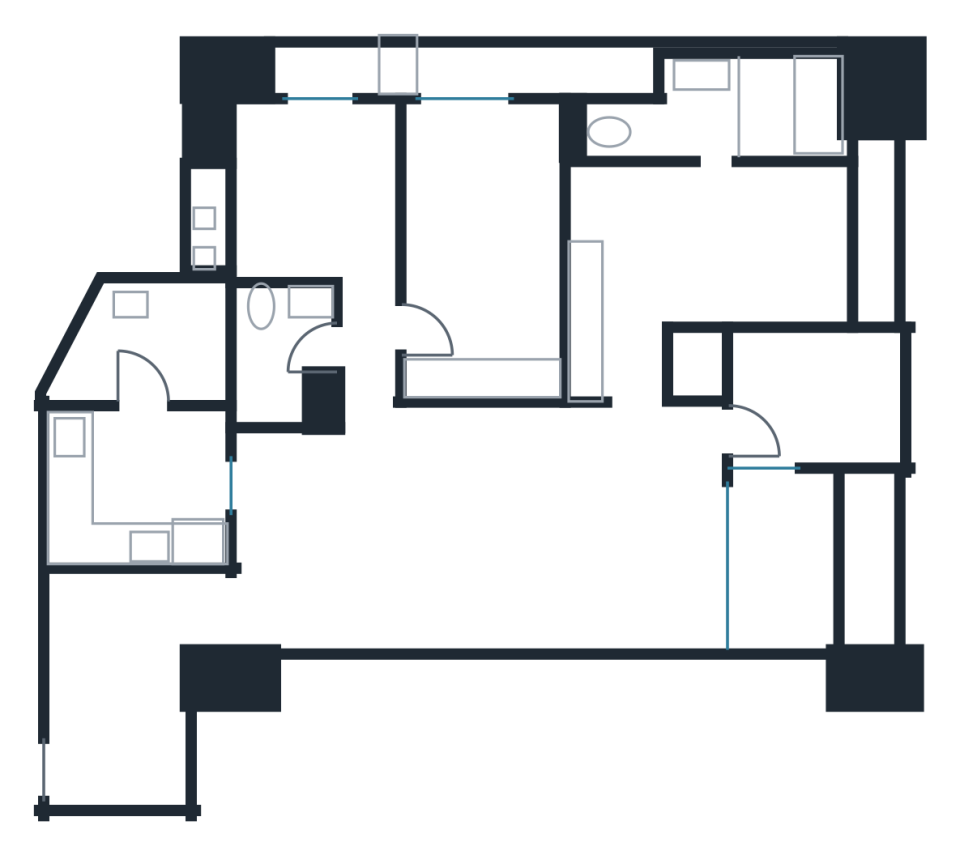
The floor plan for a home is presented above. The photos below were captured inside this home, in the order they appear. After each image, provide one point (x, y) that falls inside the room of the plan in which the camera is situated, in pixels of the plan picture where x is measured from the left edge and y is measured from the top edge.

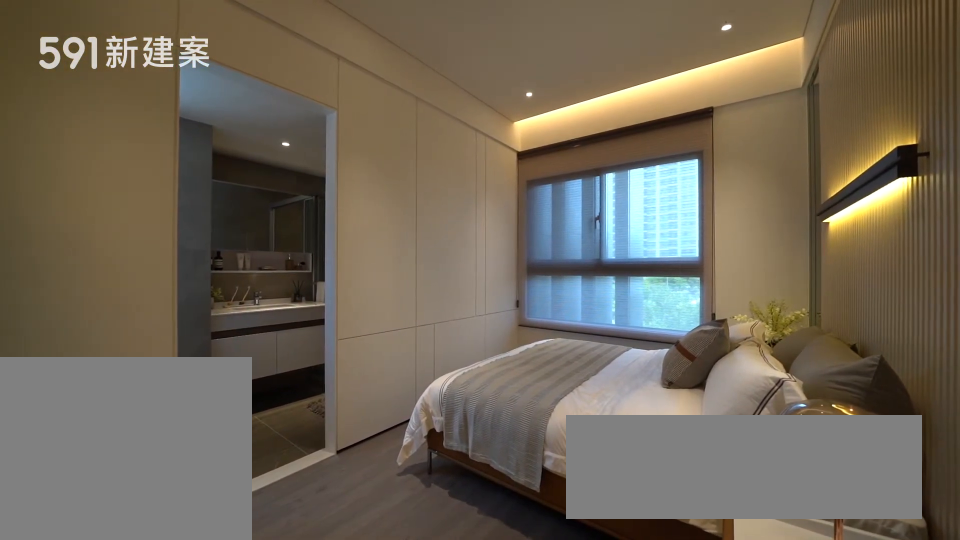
(701, 257)
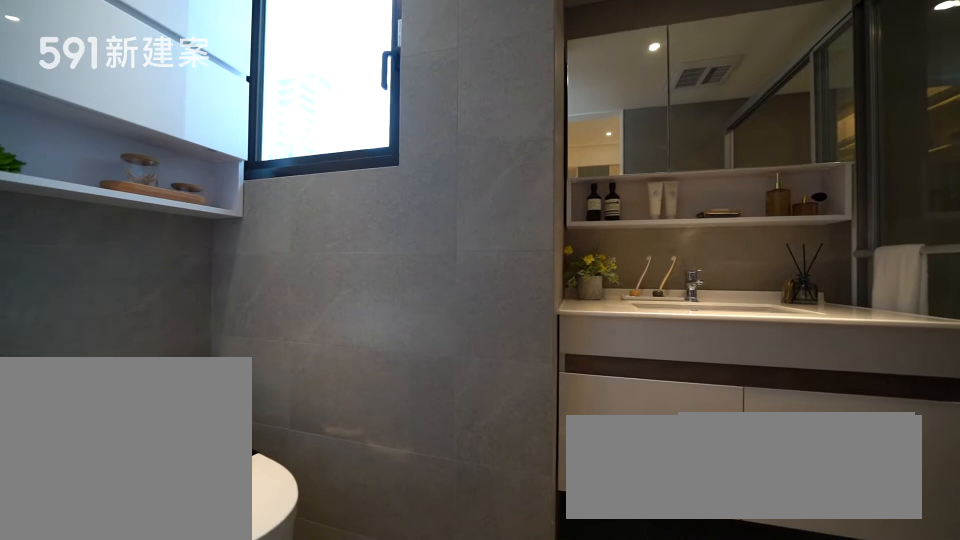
(720, 108)
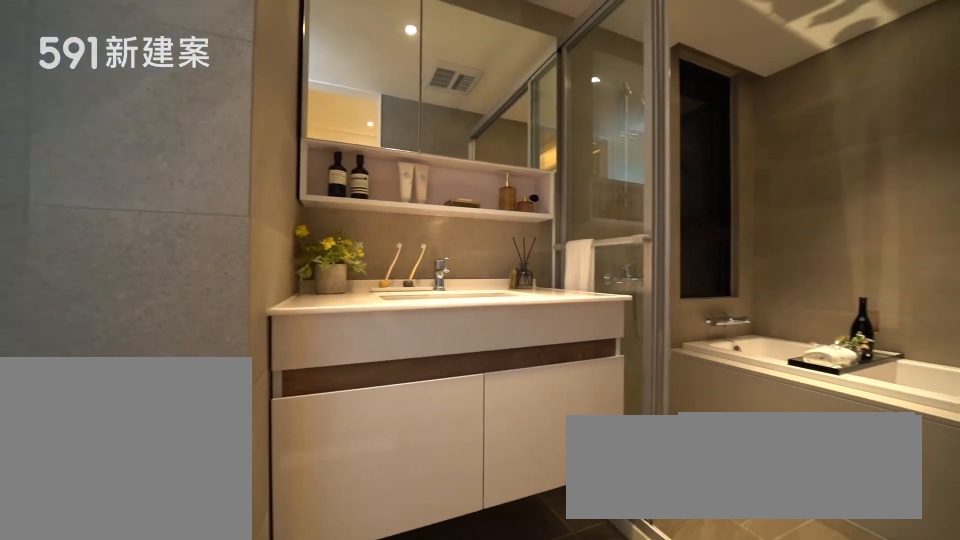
(720, 108)
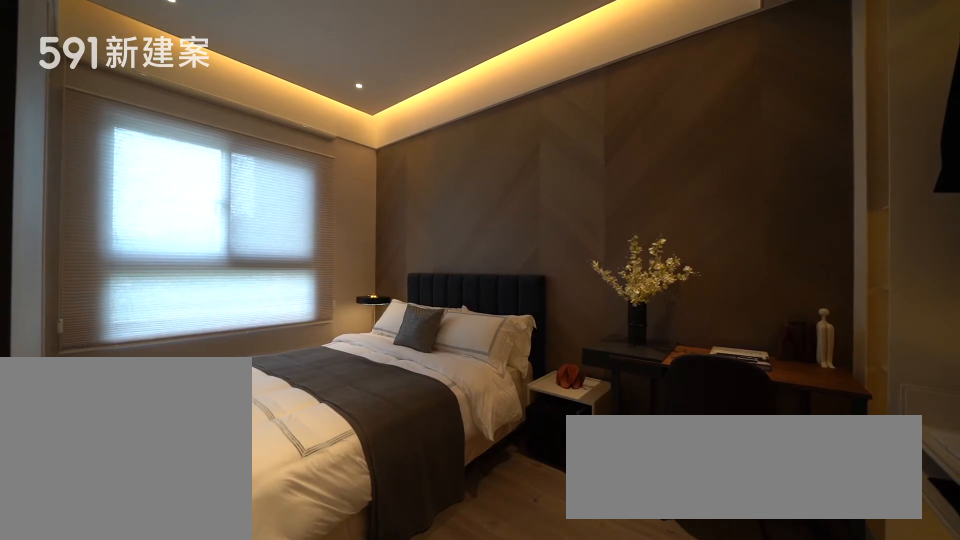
(486, 239)
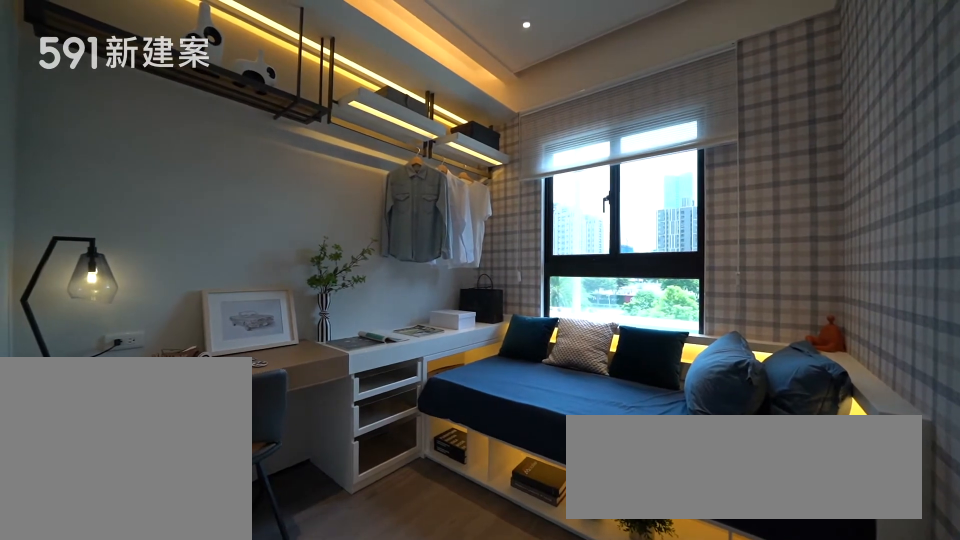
(319, 190)
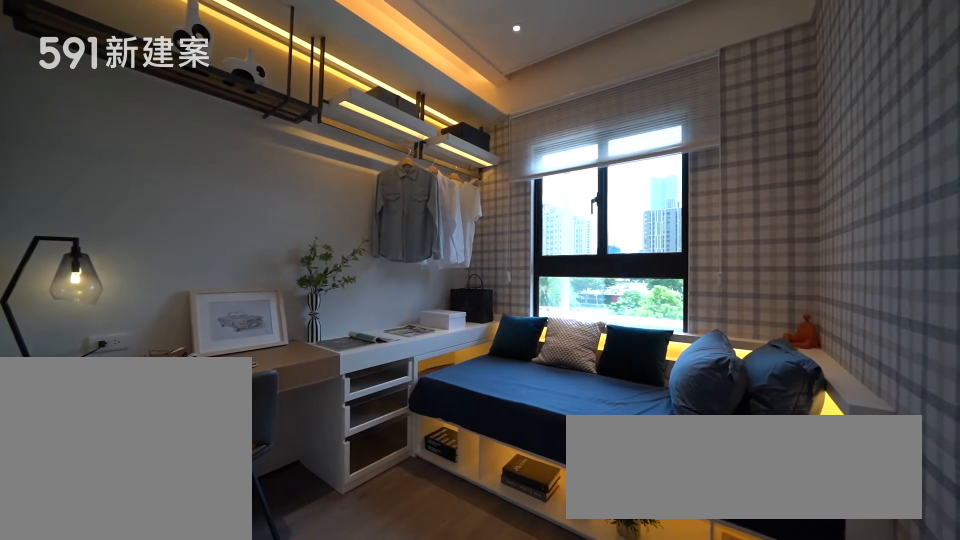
(319, 190)
